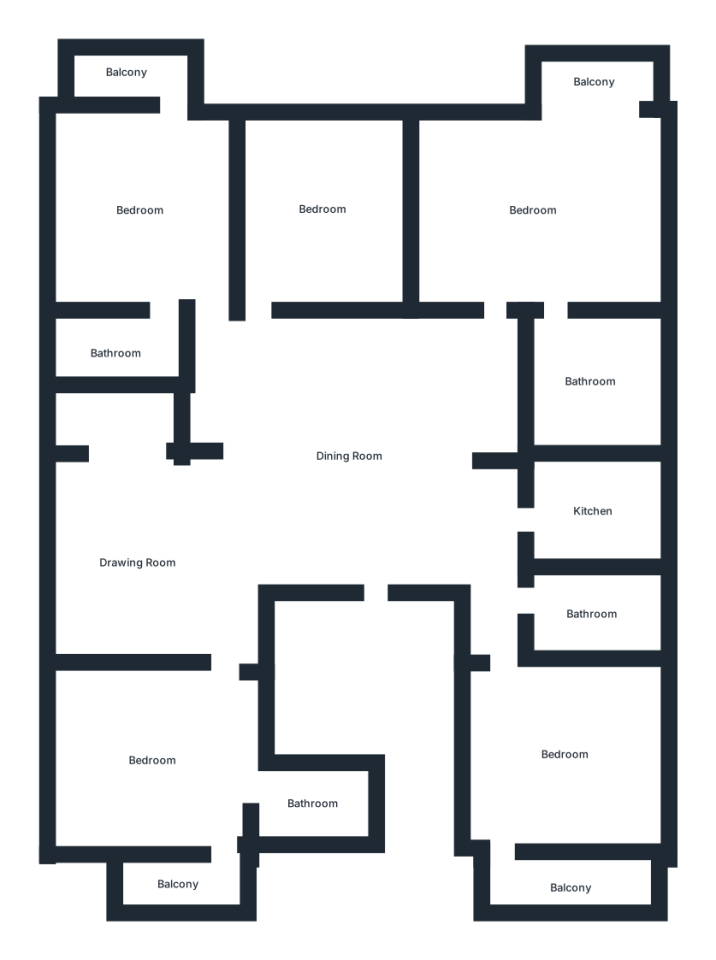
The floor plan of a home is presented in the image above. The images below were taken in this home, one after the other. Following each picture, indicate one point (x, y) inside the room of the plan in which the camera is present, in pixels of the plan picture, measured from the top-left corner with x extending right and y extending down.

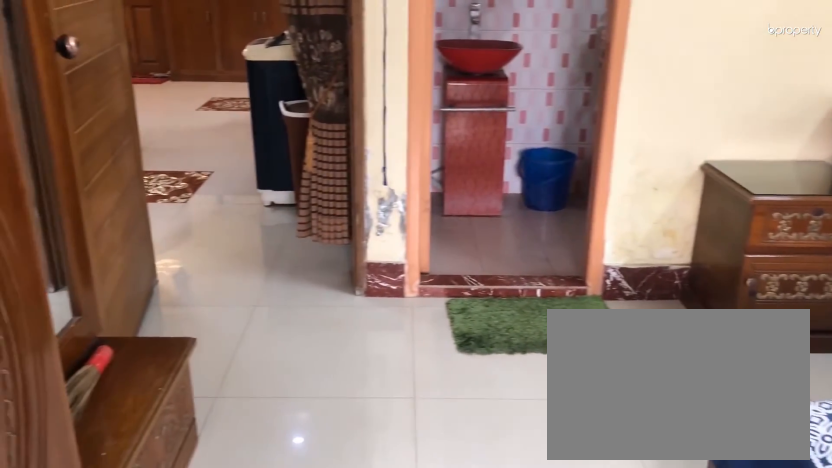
(140, 206)
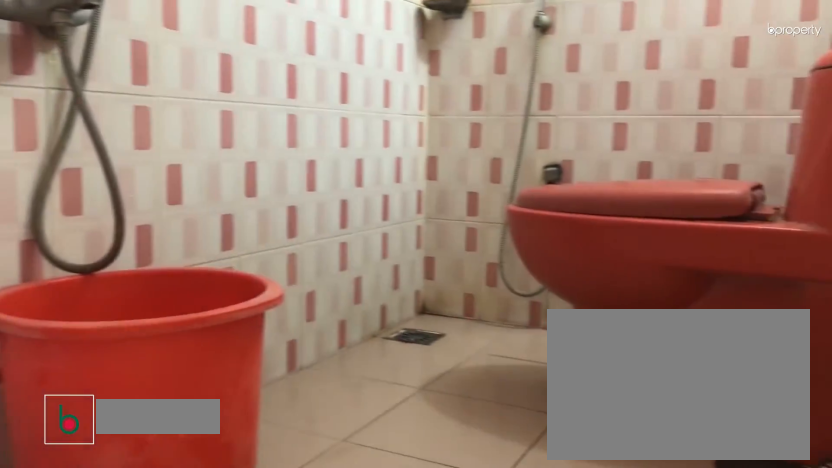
(114, 348)
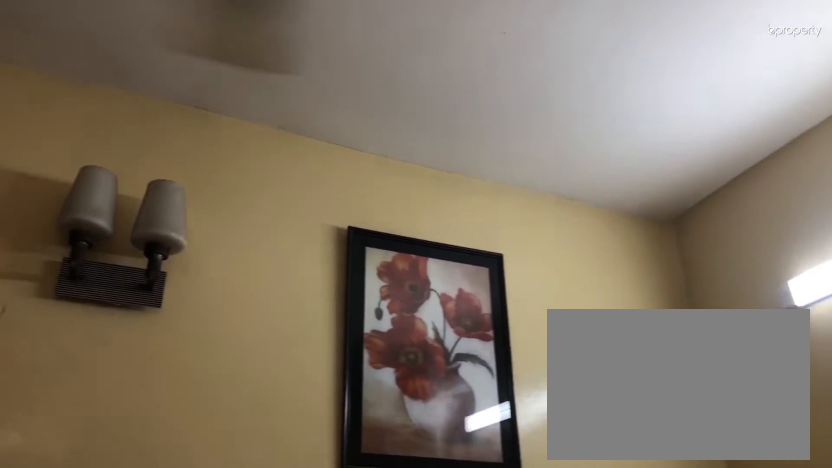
(321, 206)
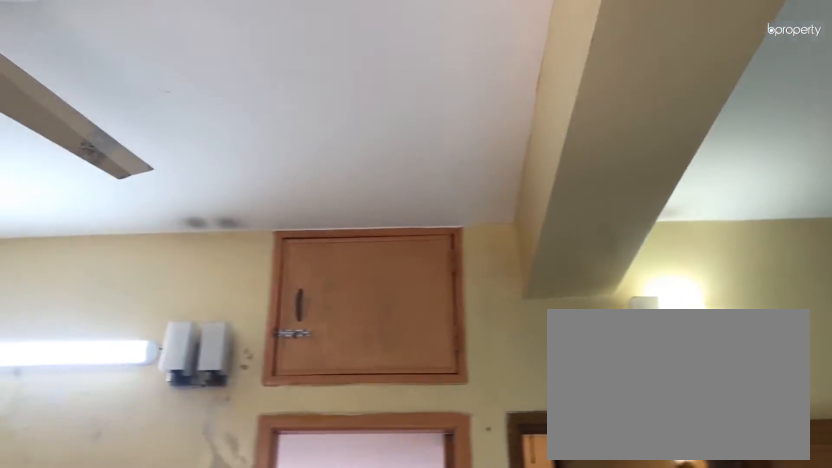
(537, 213)
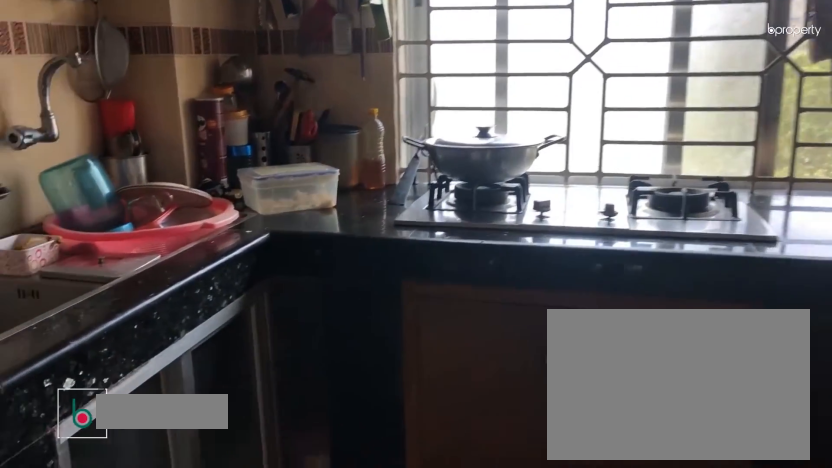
(596, 516)
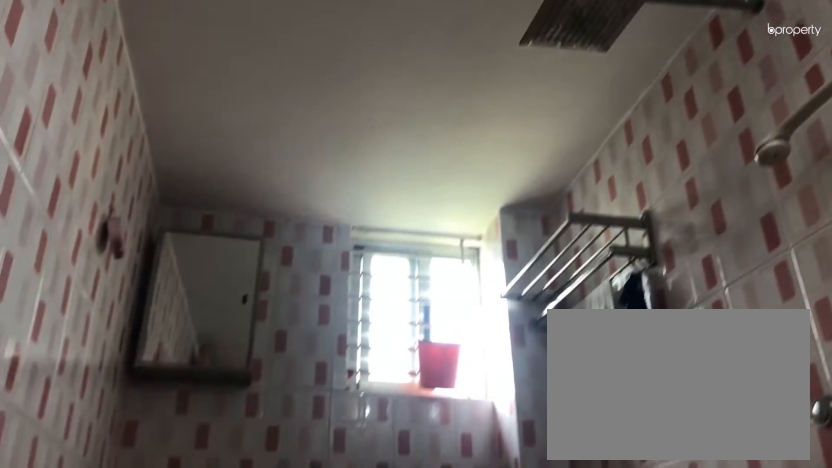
(590, 616)
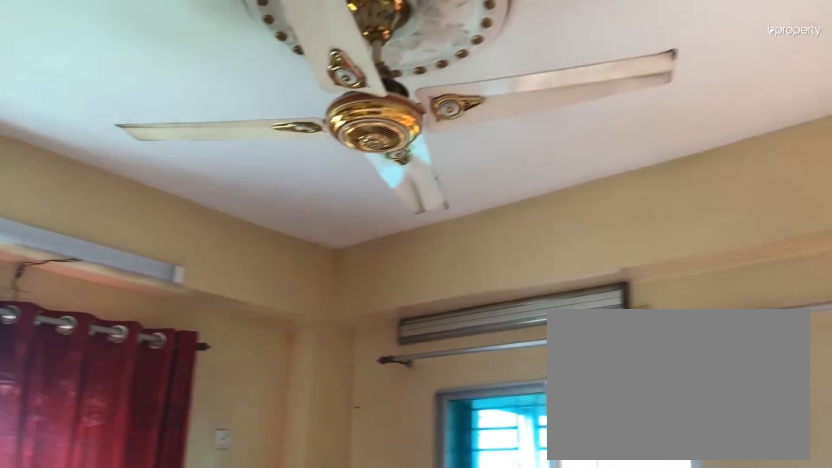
(563, 757)
